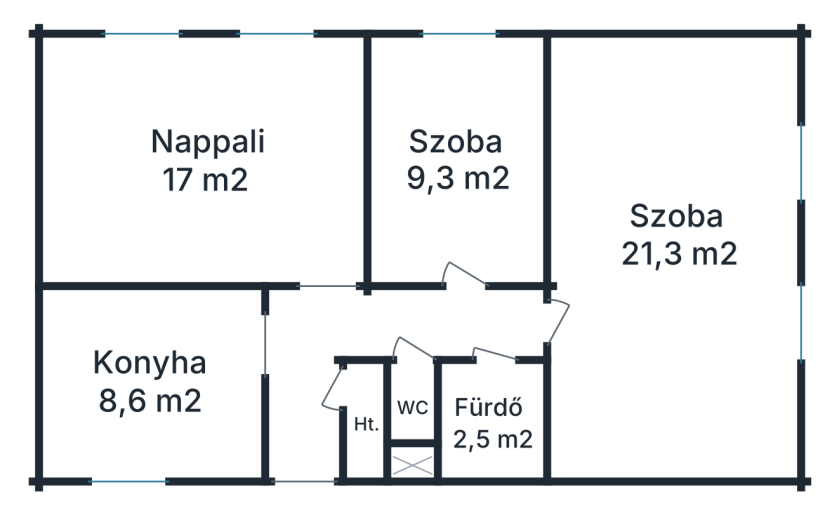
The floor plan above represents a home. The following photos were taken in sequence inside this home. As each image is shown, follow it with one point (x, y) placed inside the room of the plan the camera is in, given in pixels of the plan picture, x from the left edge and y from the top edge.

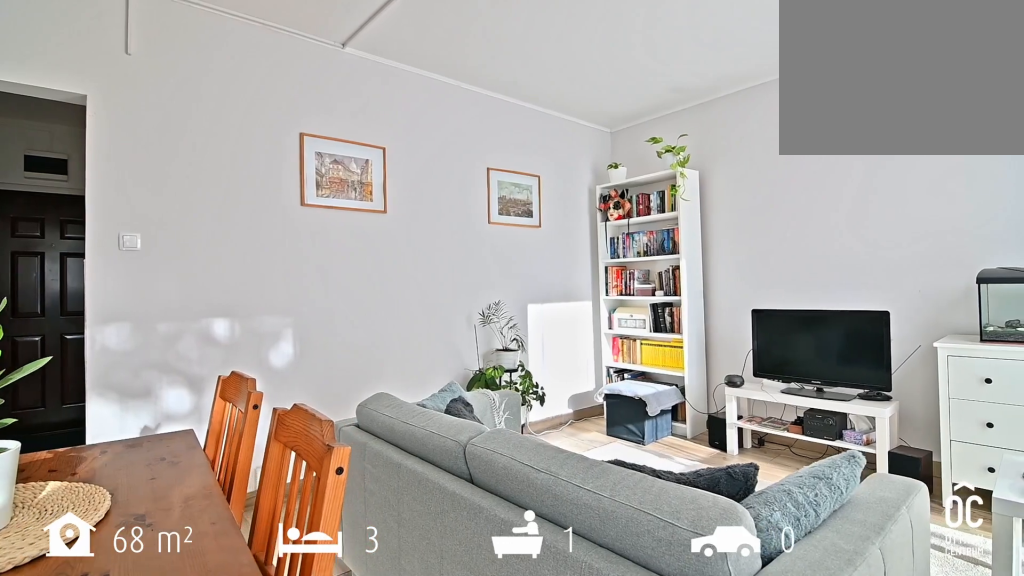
(206, 161)
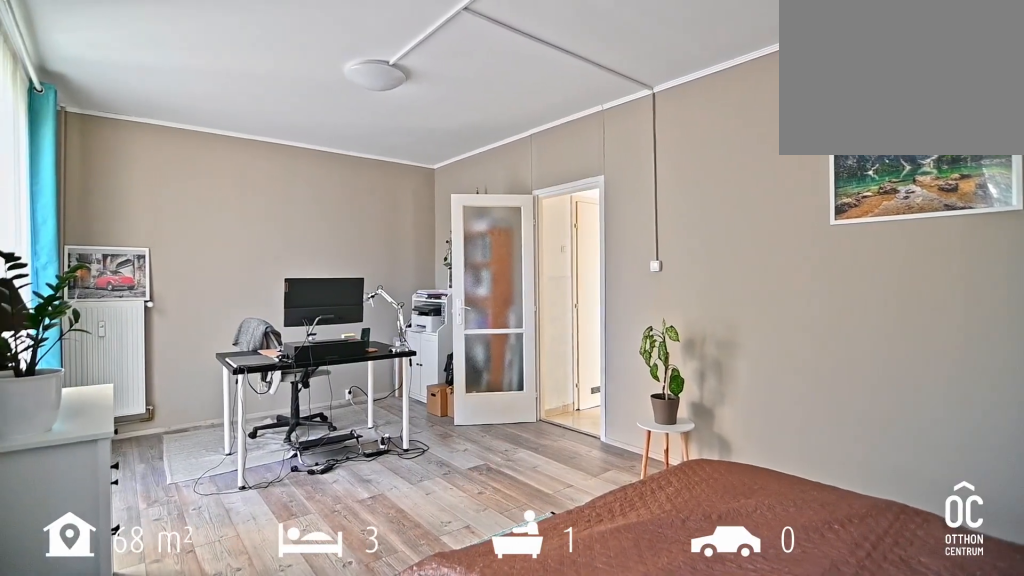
(673, 251)
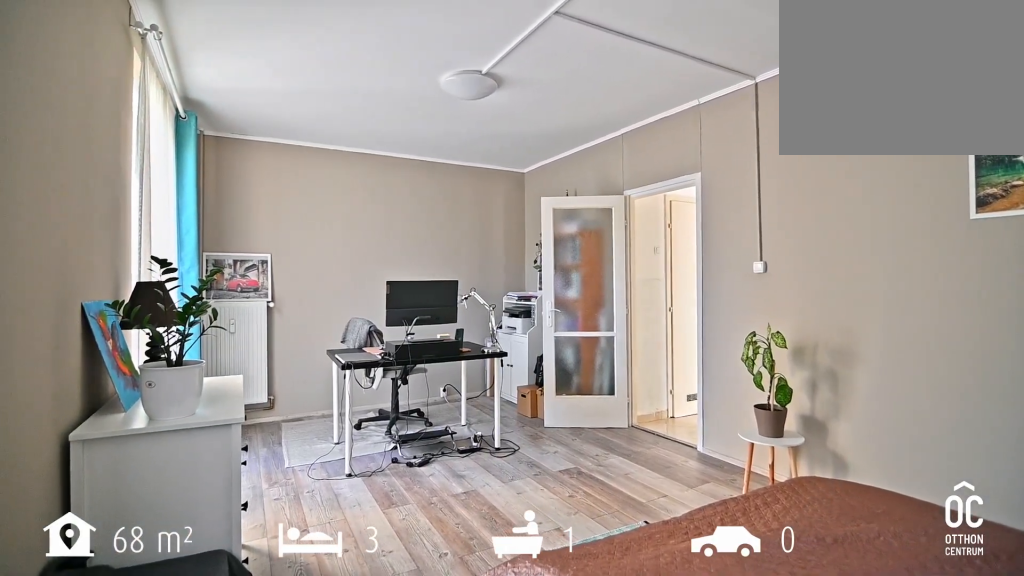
(673, 251)
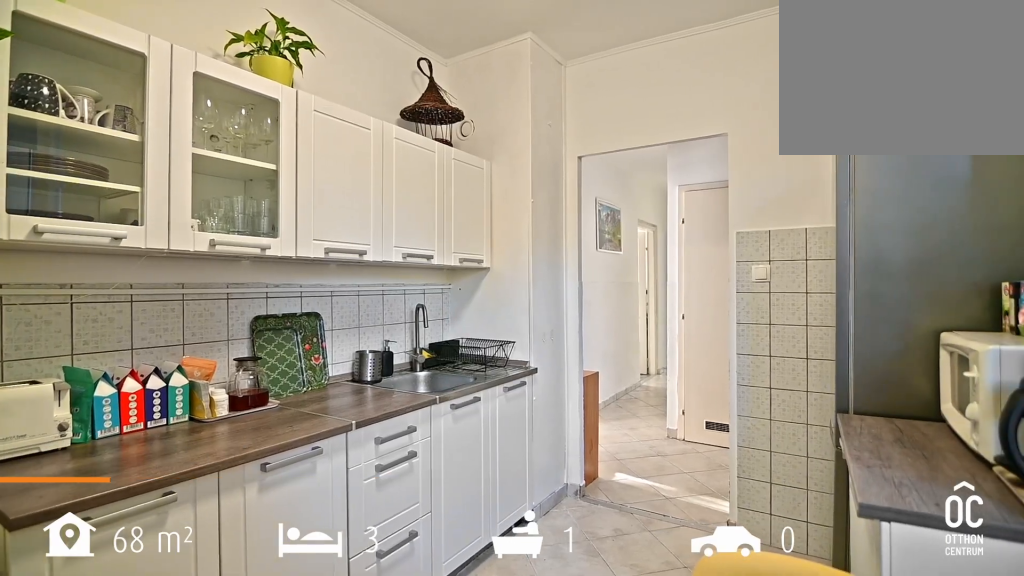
(157, 376)
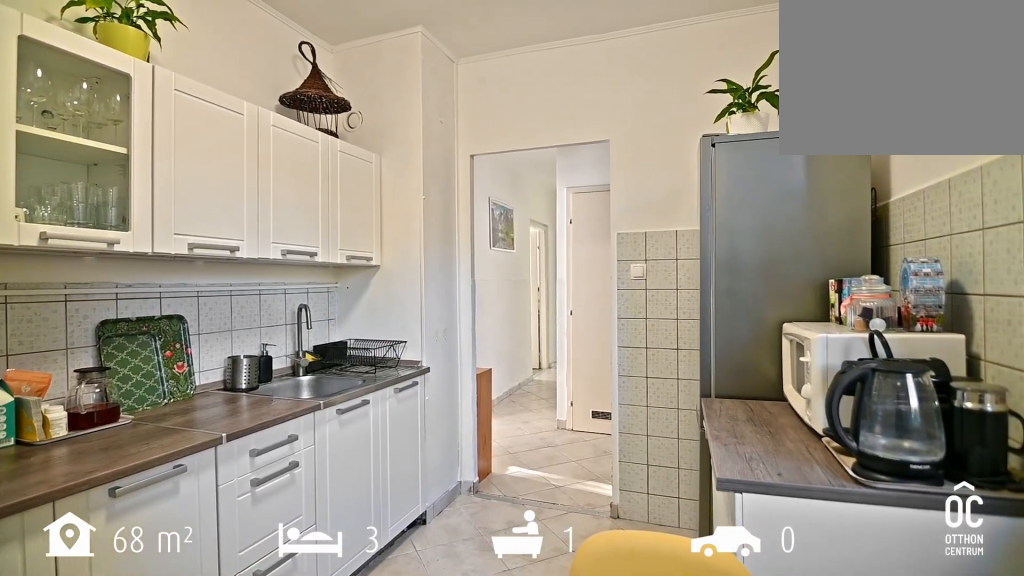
(158, 376)
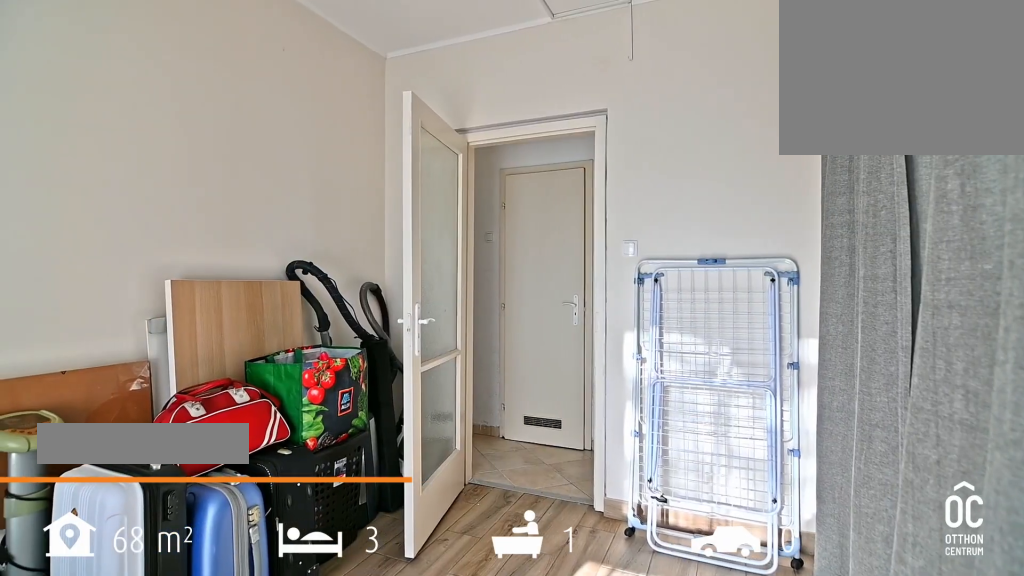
(464, 168)
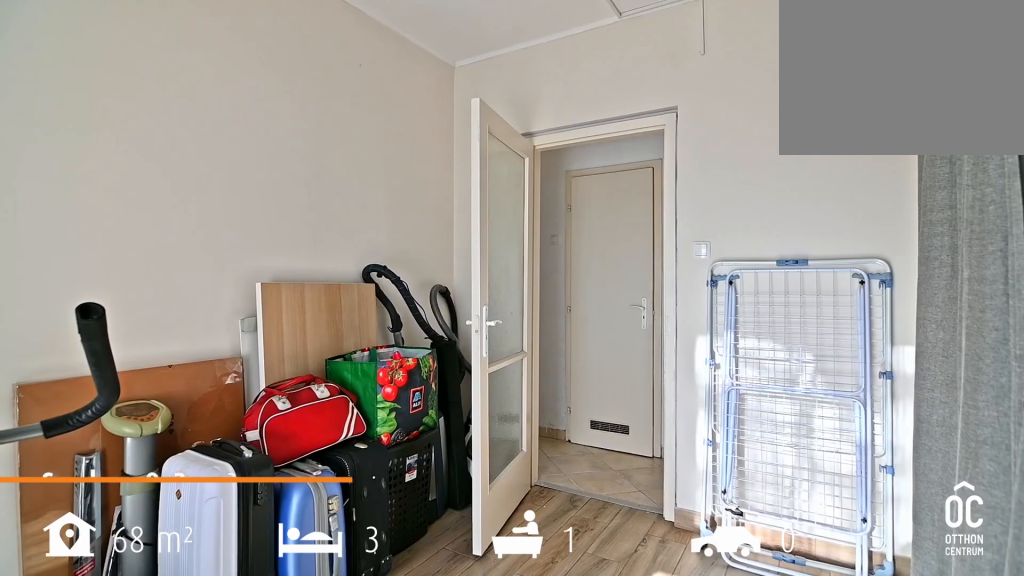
(464, 168)
